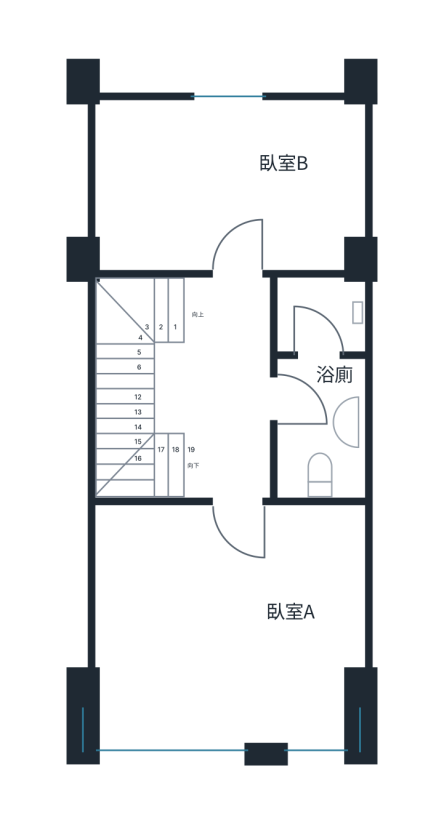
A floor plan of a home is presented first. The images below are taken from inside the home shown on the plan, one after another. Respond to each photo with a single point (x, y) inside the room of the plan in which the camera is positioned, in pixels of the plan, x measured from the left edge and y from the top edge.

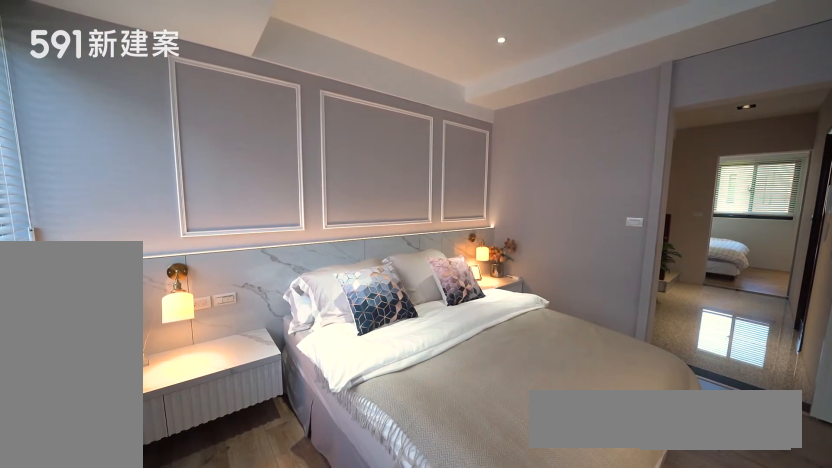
(230, 627)
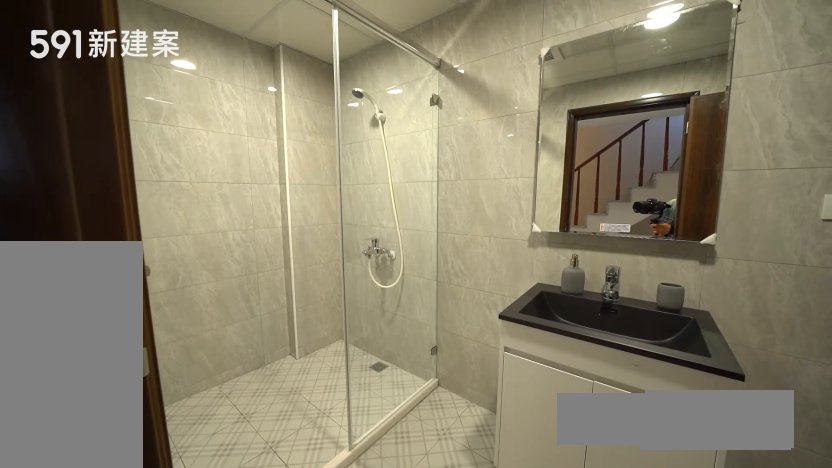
(318, 387)
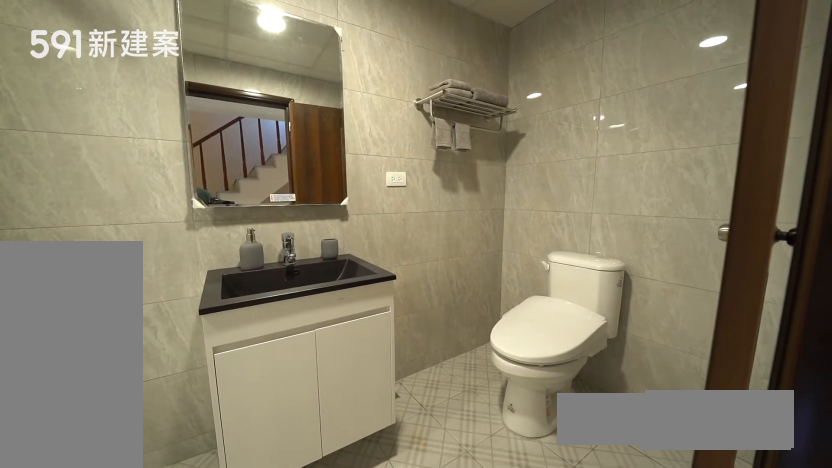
(318, 387)
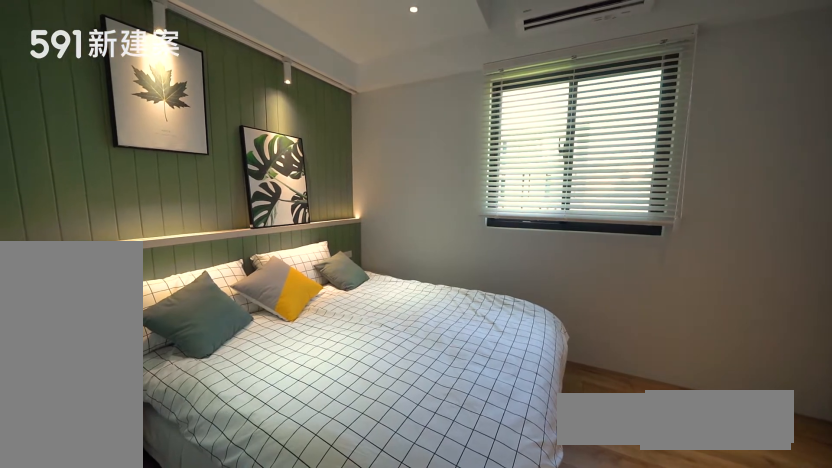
(229, 184)
